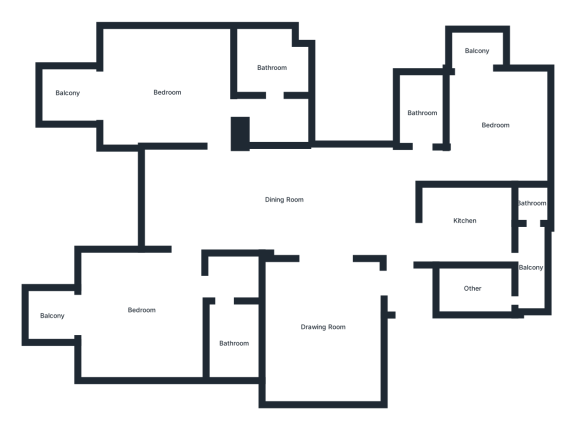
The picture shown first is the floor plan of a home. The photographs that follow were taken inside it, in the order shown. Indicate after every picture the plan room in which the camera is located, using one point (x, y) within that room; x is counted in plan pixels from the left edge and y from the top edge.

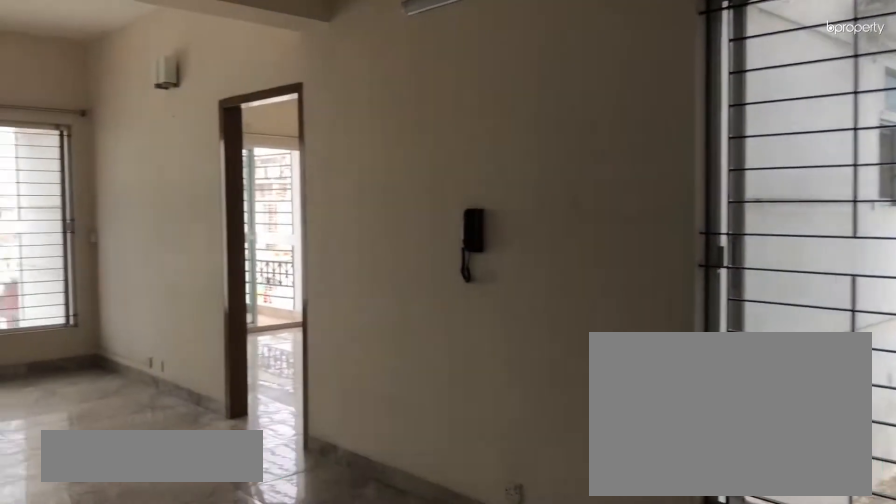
(284, 200)
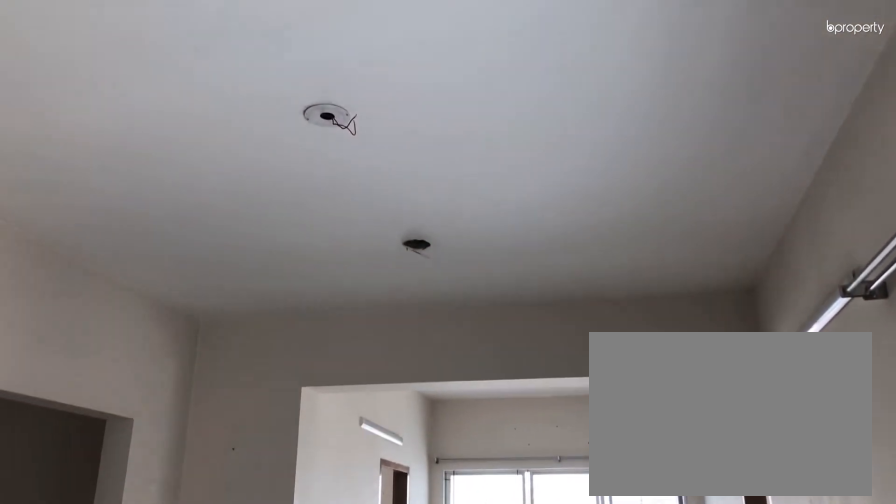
(283, 200)
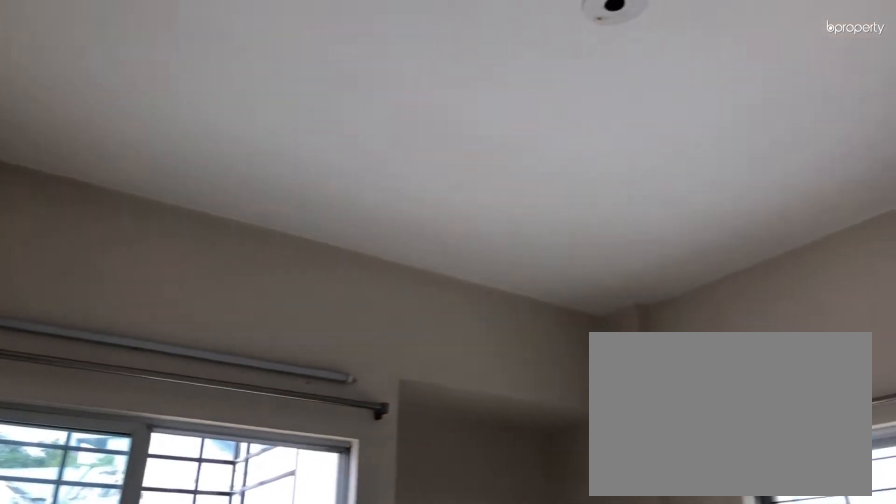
(495, 123)
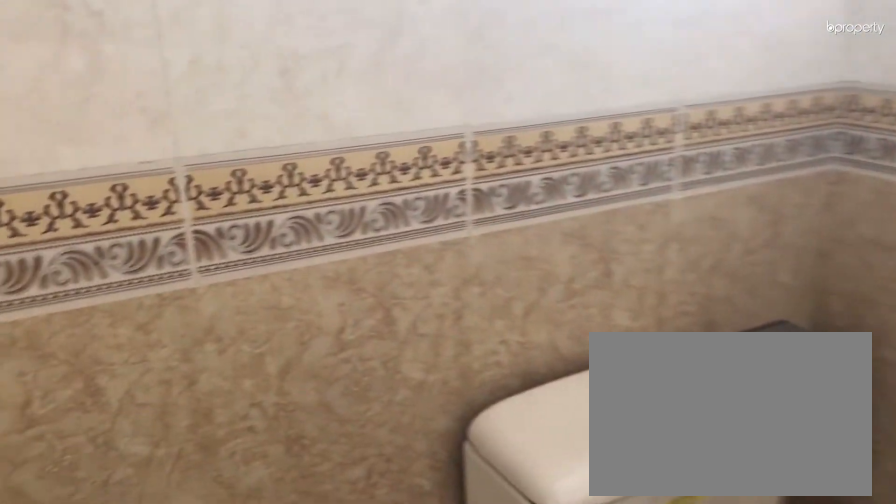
(423, 111)
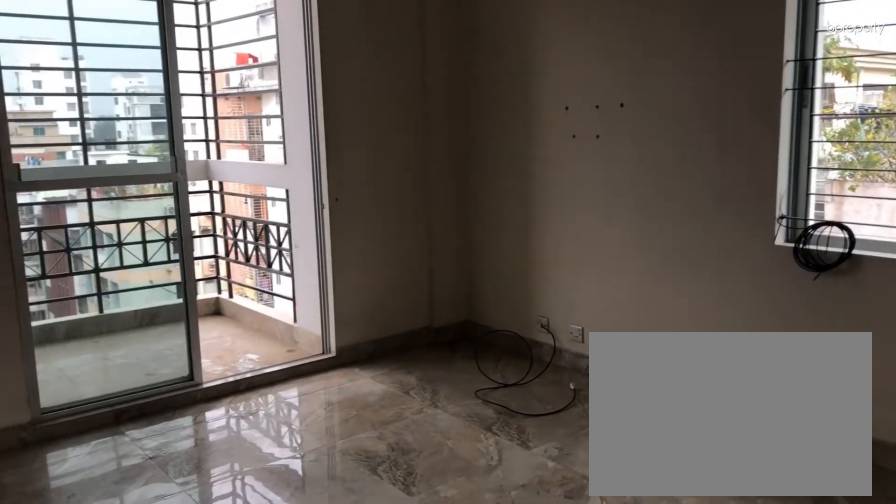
(166, 92)
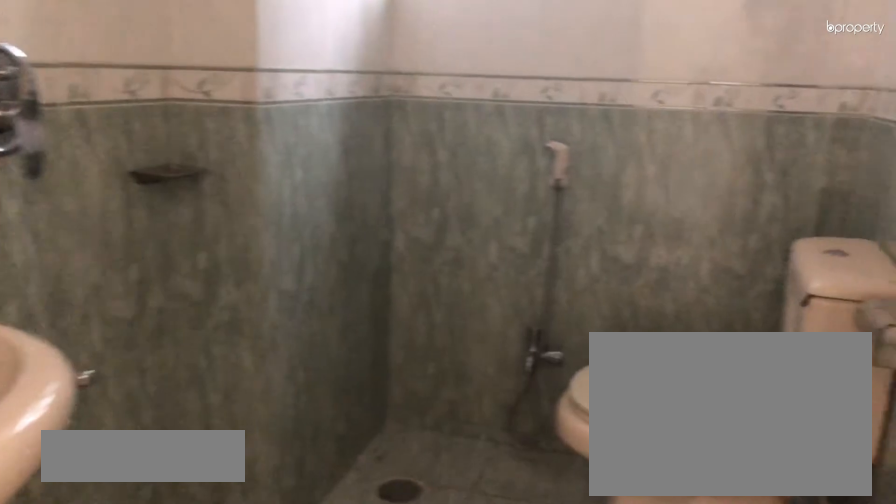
(232, 342)
